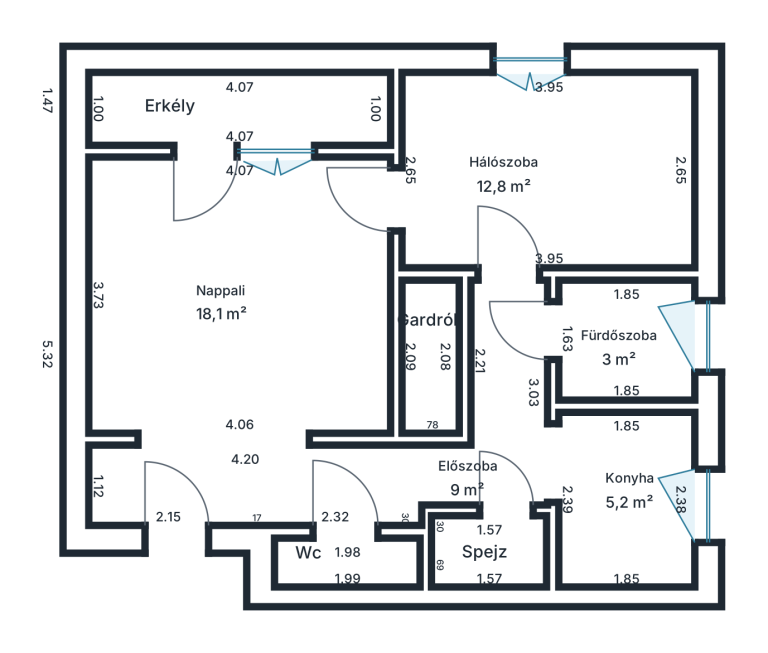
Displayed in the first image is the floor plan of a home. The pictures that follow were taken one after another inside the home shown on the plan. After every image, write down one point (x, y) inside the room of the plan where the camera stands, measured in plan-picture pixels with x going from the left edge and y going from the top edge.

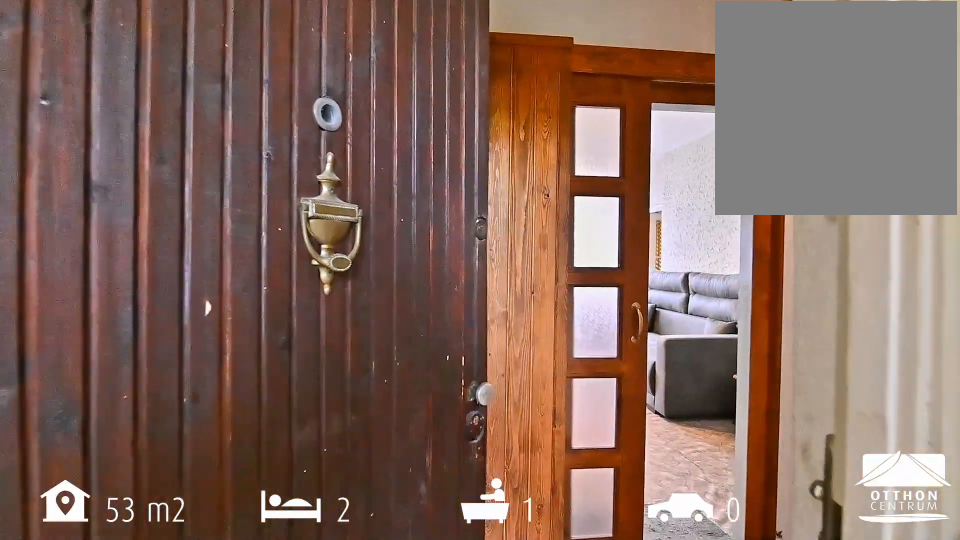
(271, 483)
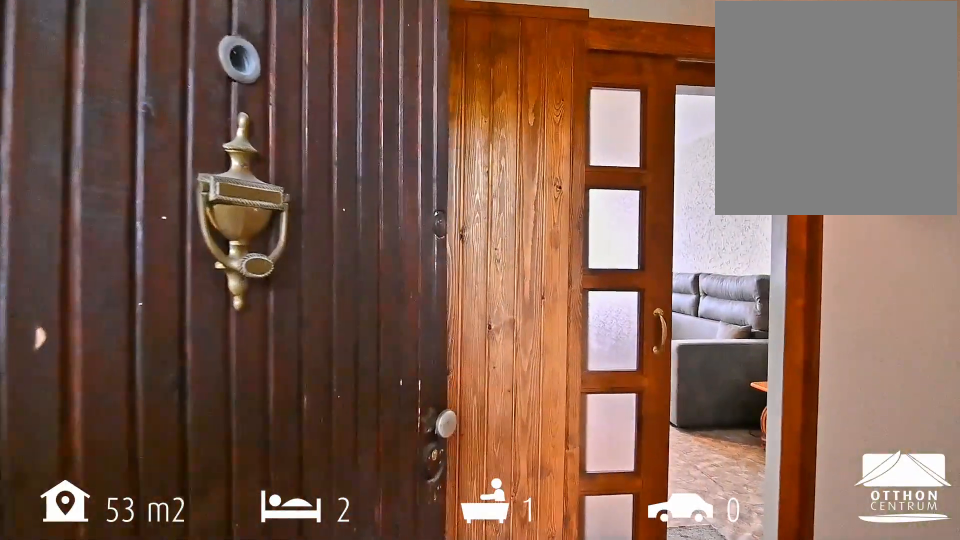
(270, 483)
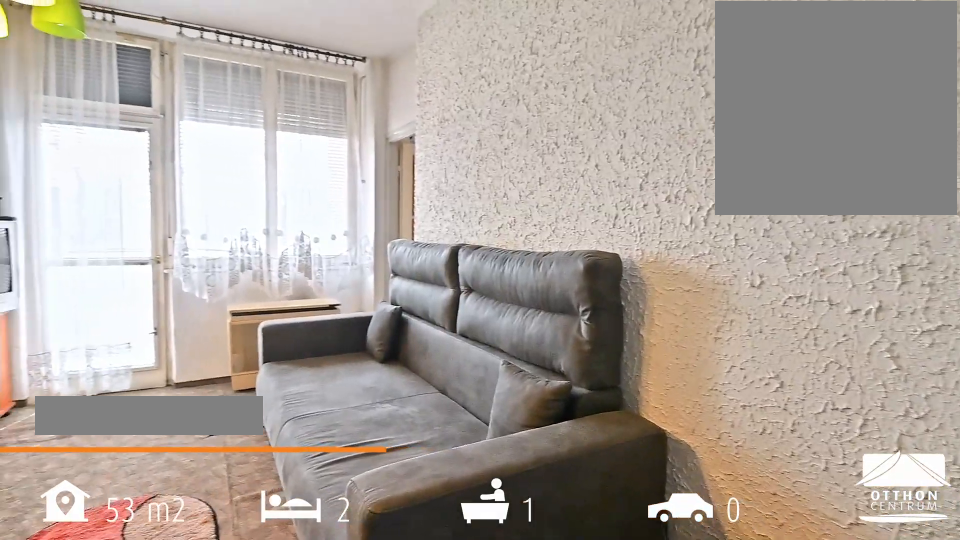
(232, 290)
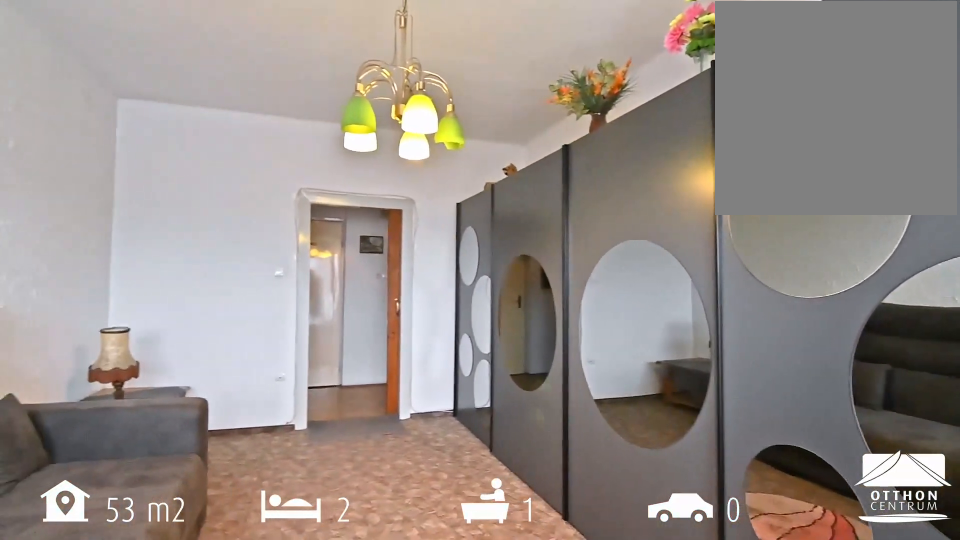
(232, 290)
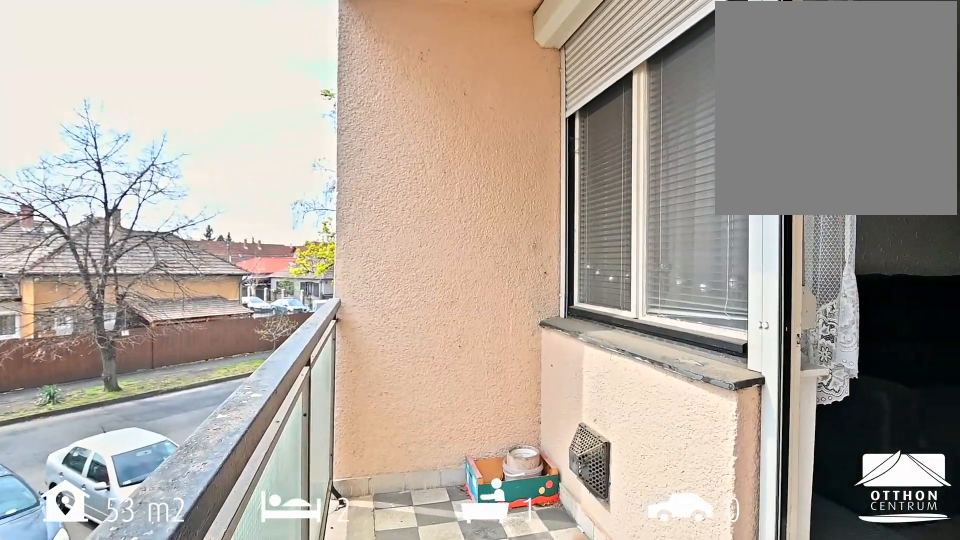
(243, 113)
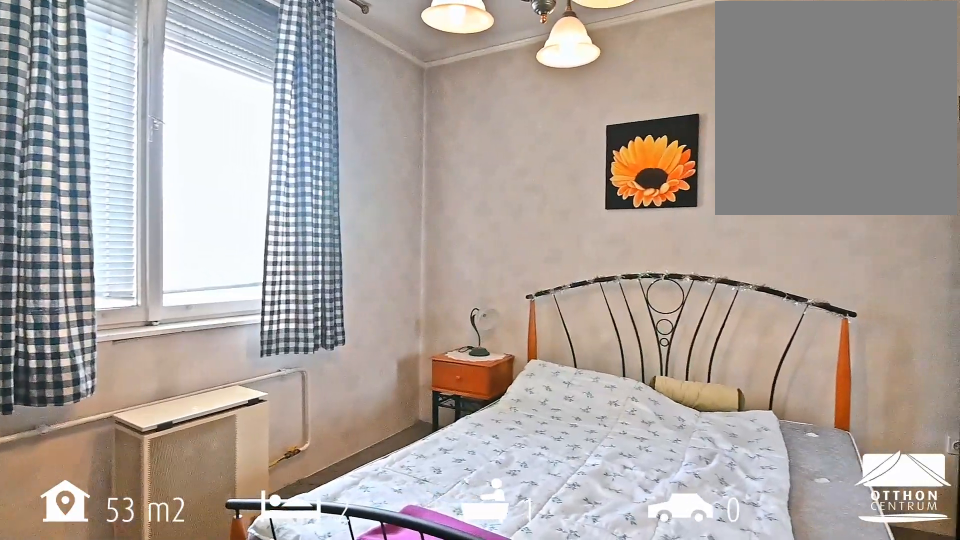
(547, 174)
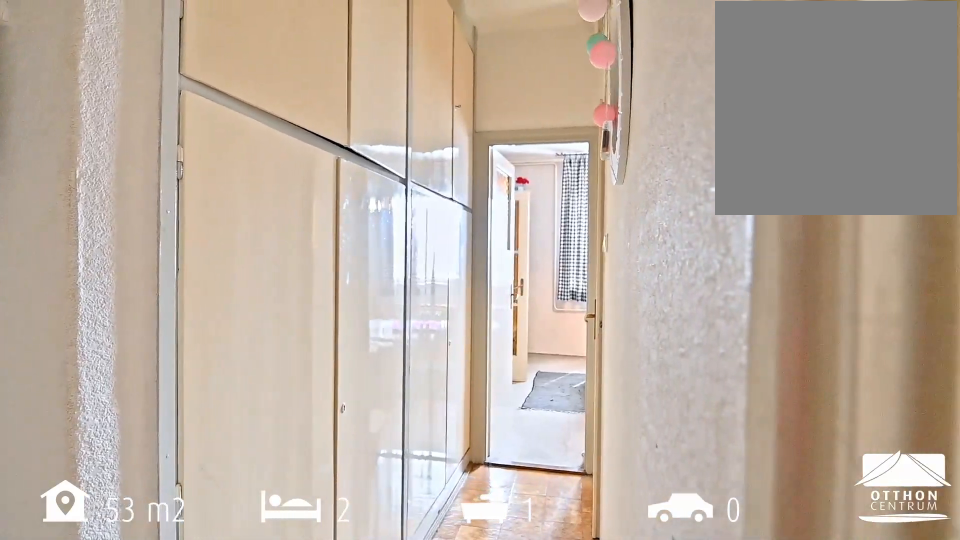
(508, 406)
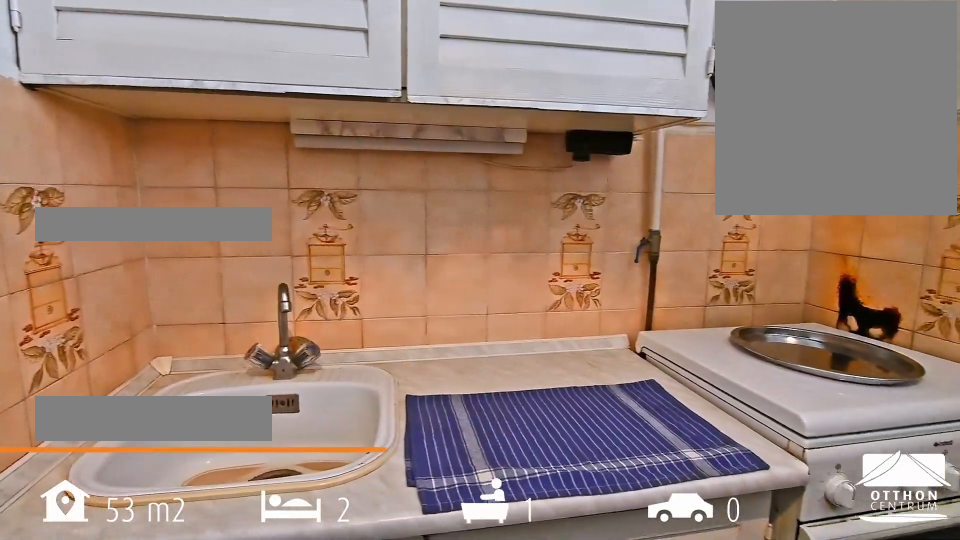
(630, 494)
